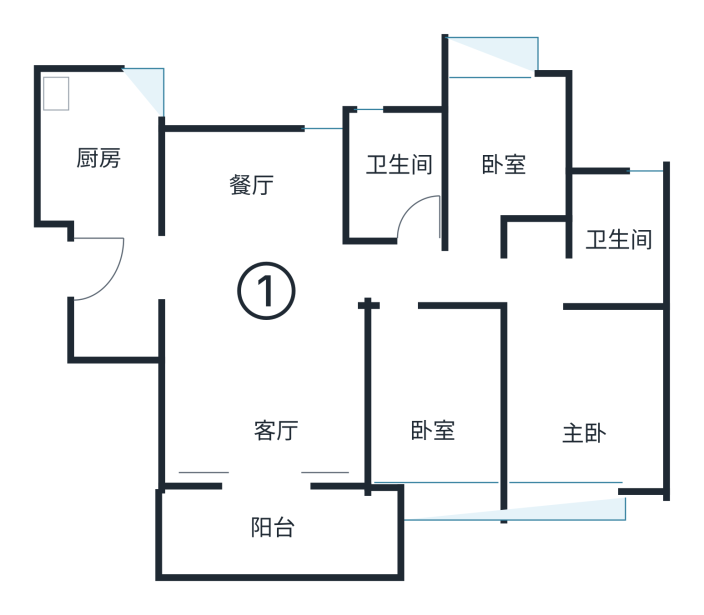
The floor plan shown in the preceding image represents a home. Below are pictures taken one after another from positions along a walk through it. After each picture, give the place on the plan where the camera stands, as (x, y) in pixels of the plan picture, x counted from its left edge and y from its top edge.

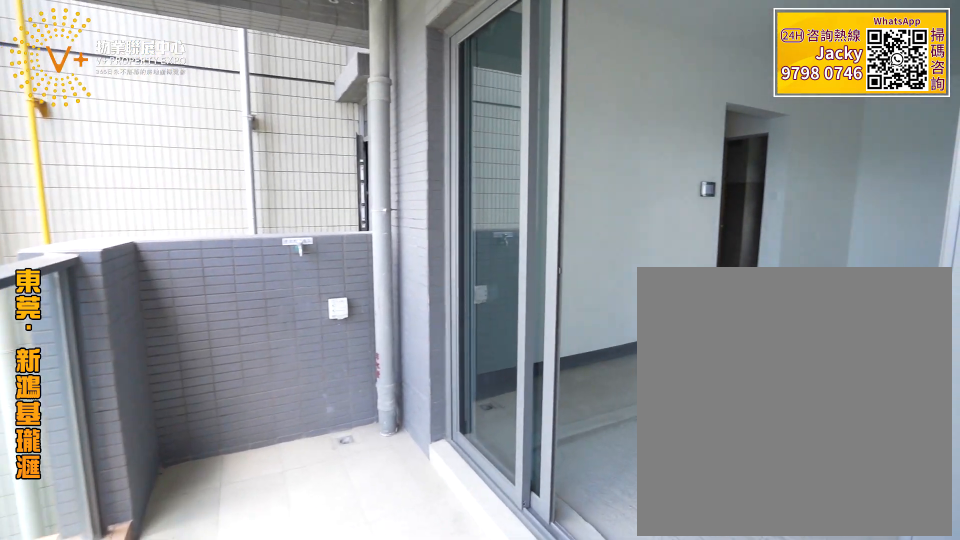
(271, 523)
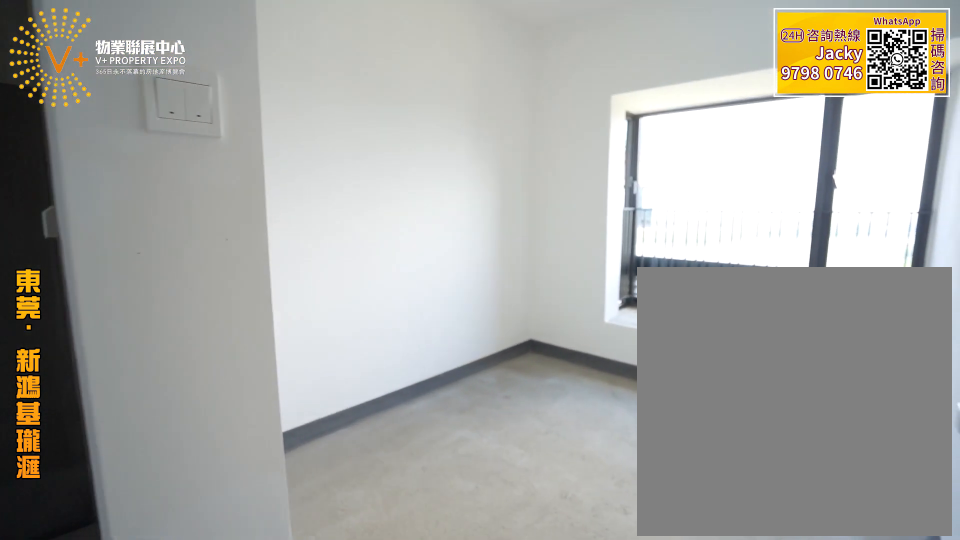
(543, 354)
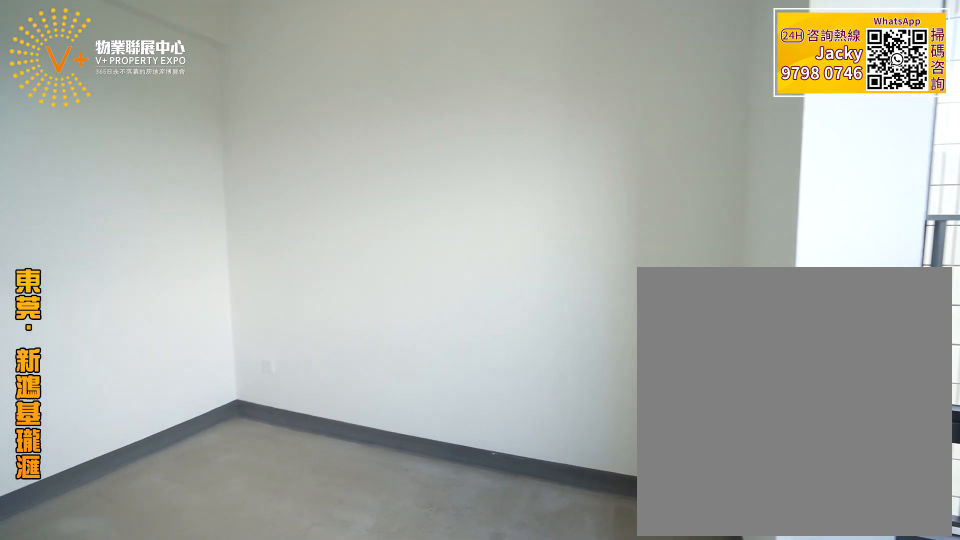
(576, 408)
